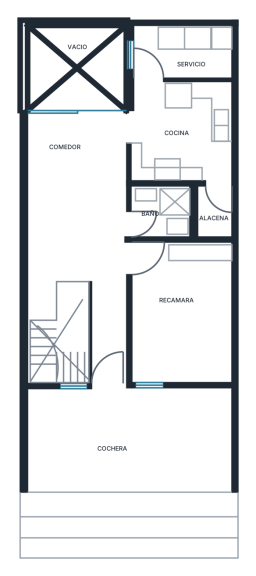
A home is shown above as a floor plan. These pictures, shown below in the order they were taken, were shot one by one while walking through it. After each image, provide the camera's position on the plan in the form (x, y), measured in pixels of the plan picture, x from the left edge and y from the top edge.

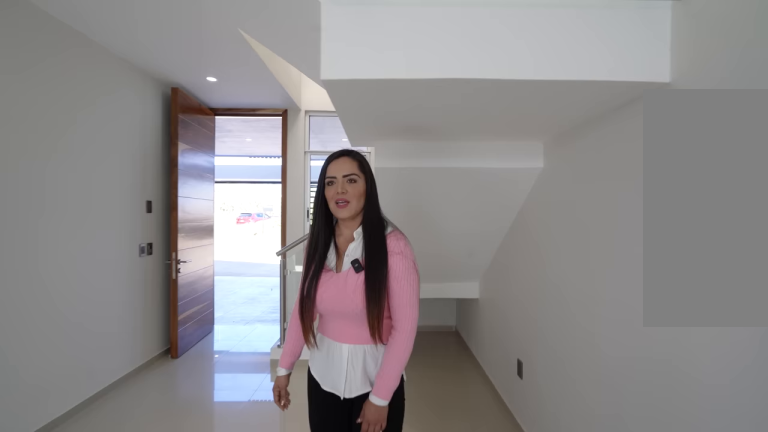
(86, 178)
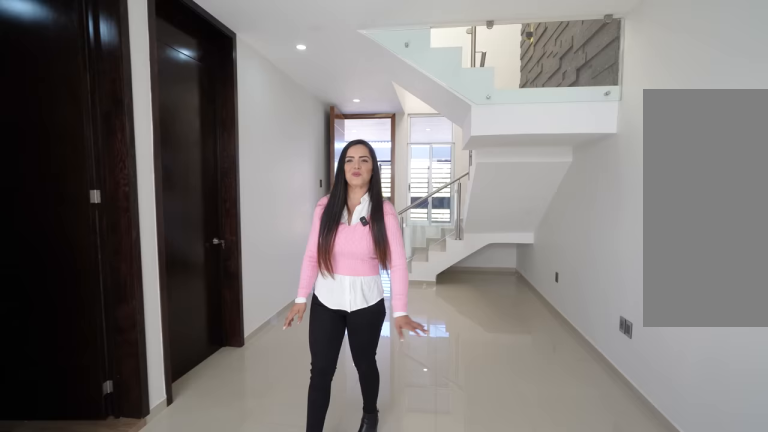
(89, 190)
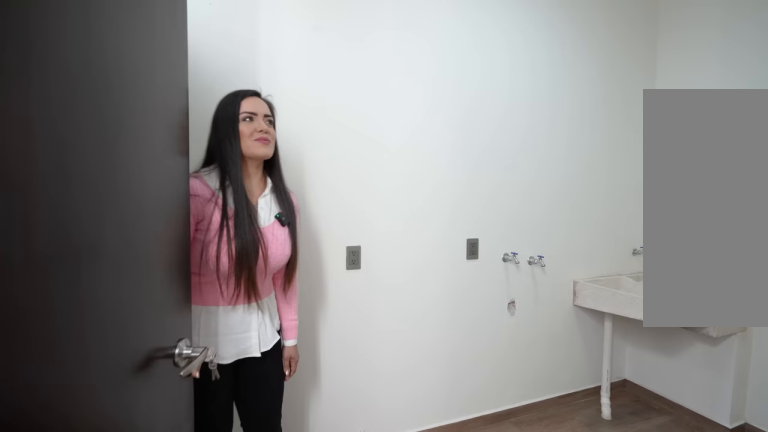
(143, 106)
